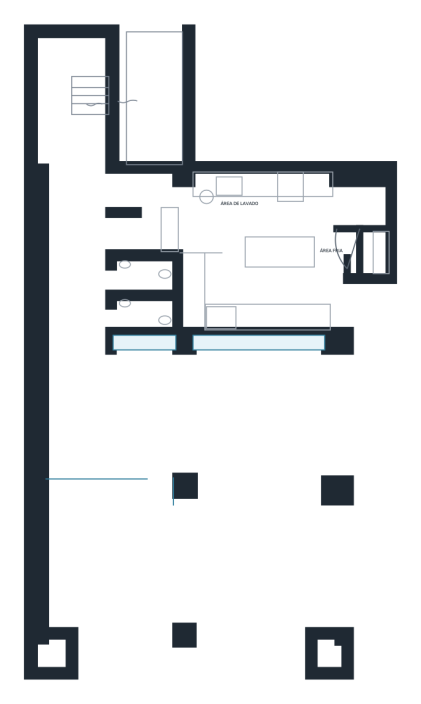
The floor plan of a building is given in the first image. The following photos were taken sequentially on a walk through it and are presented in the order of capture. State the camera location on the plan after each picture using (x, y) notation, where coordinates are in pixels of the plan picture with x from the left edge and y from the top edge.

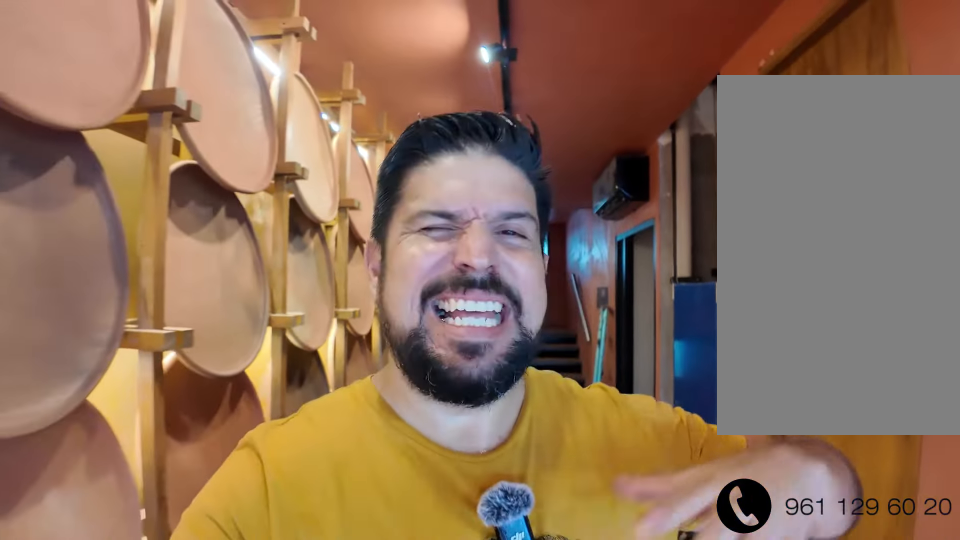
(68, 302)
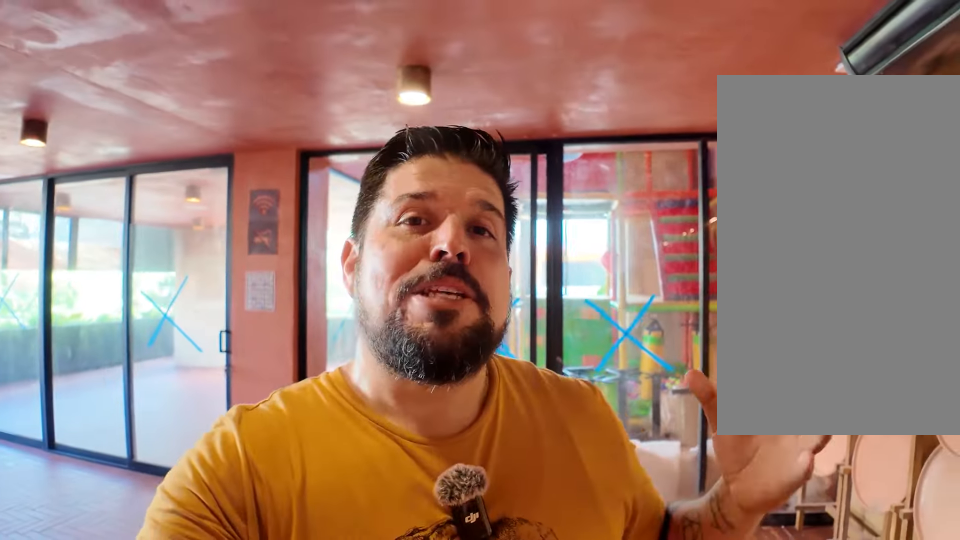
(142, 426)
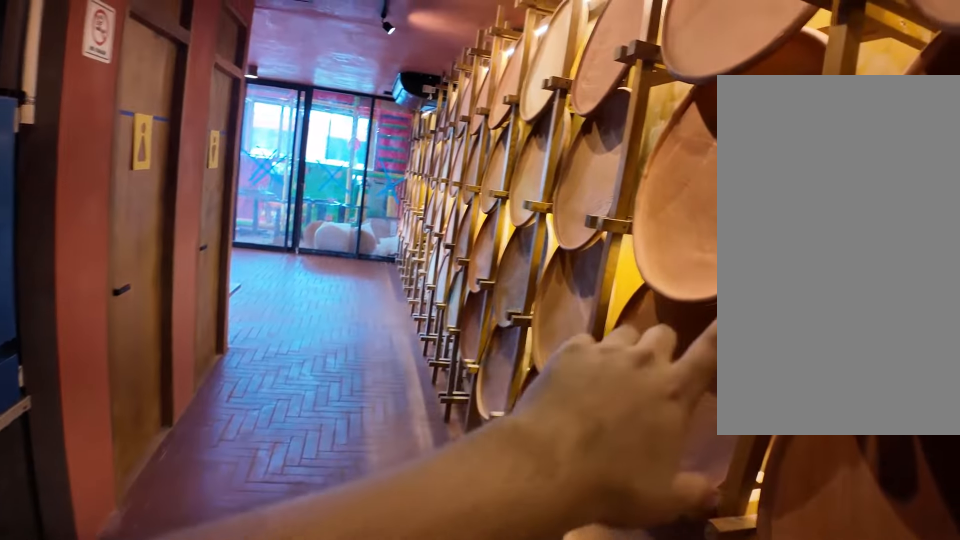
(86, 187)
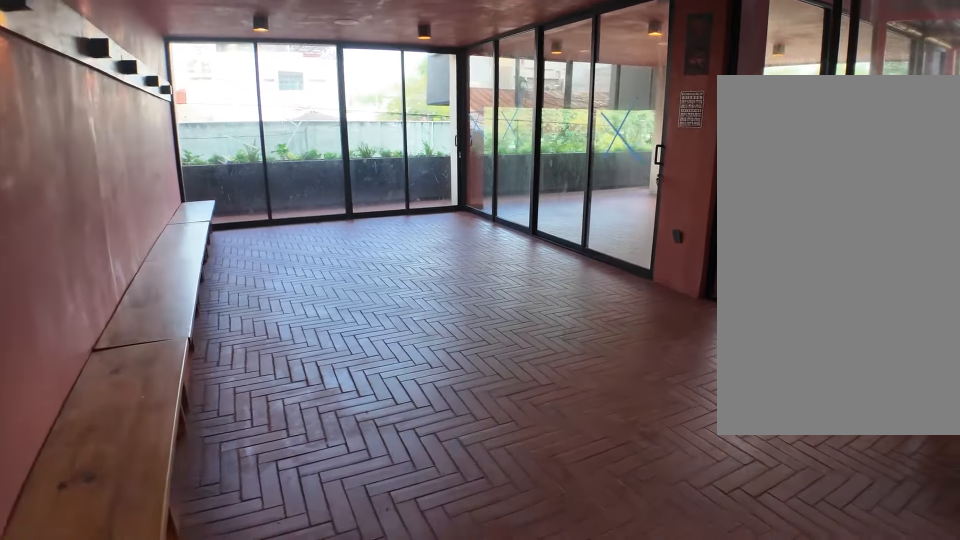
(83, 400)
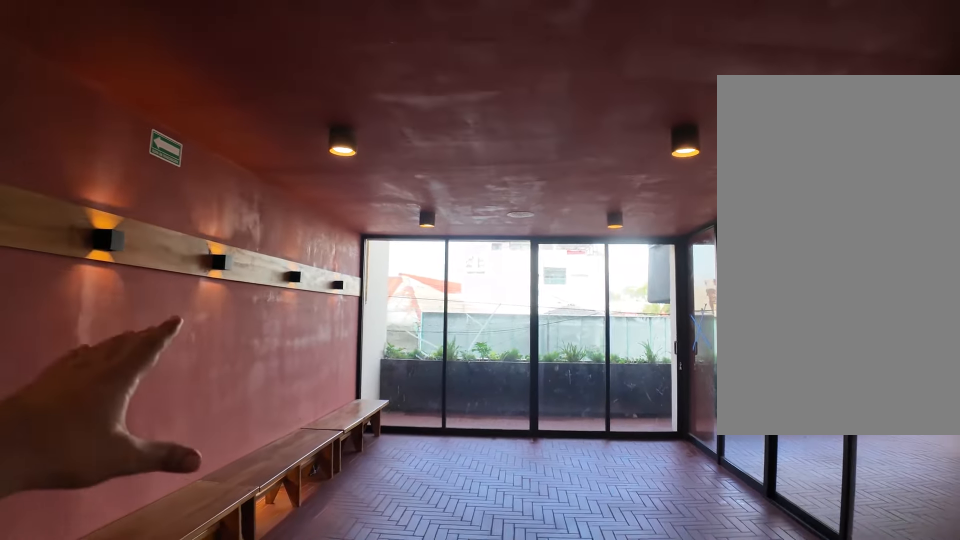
(83, 402)
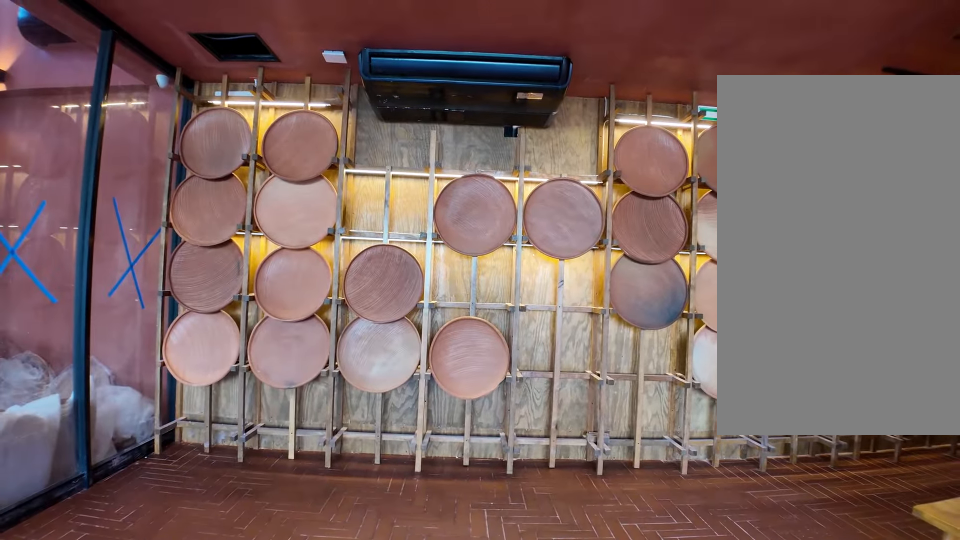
(81, 402)
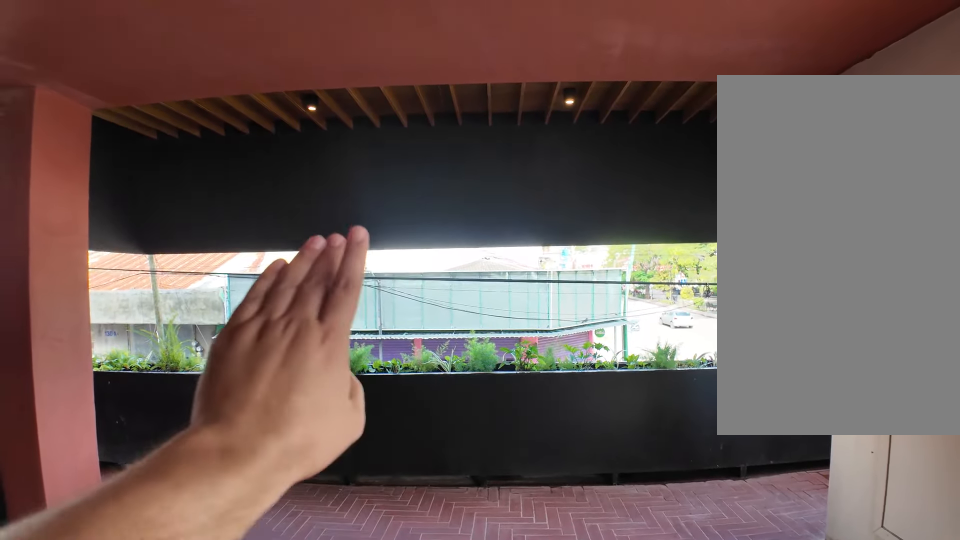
(285, 565)
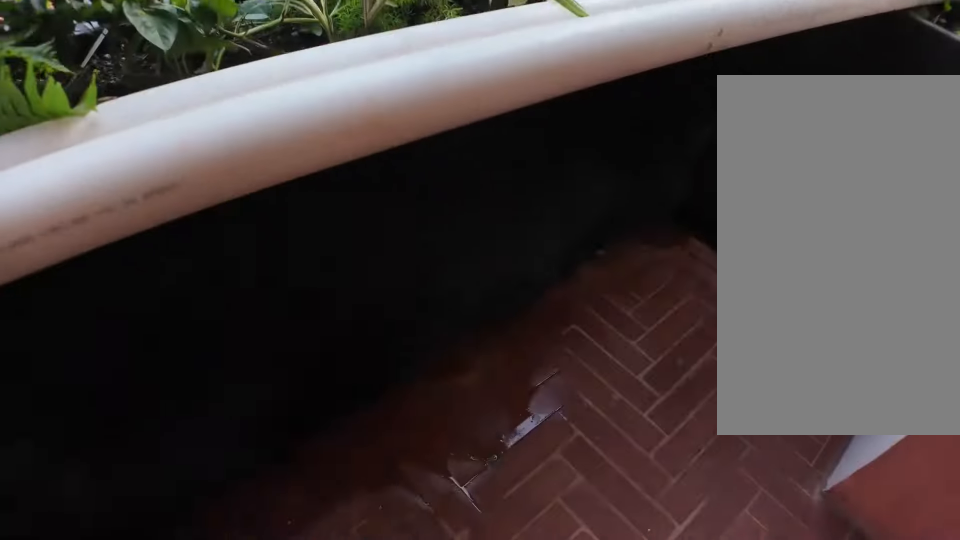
(289, 563)
